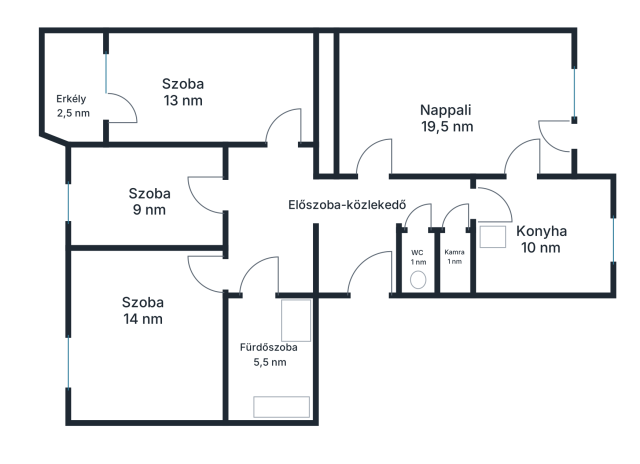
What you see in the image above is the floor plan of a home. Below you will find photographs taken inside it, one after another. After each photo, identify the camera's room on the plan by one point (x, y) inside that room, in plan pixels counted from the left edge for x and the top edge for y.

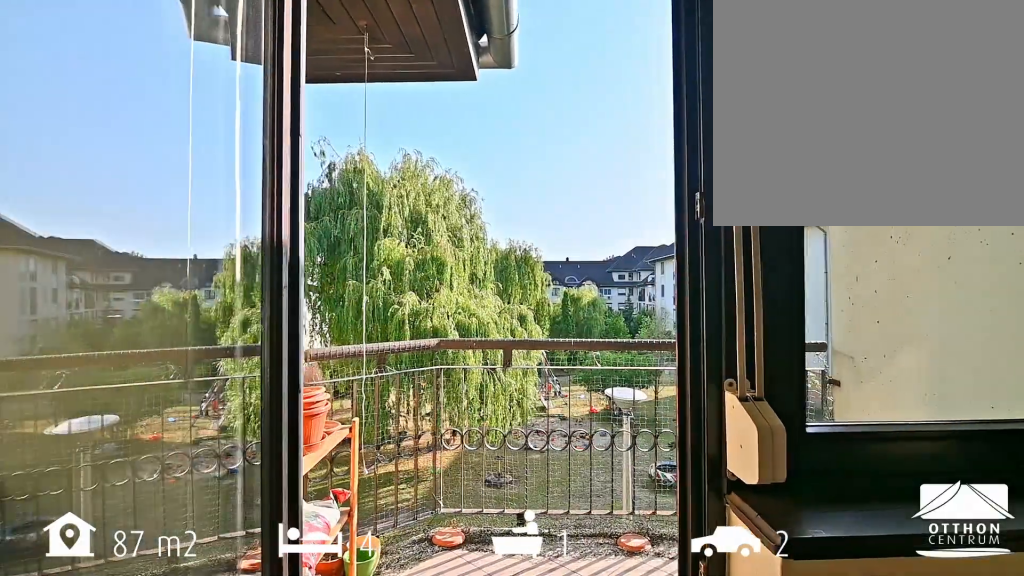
(73, 95)
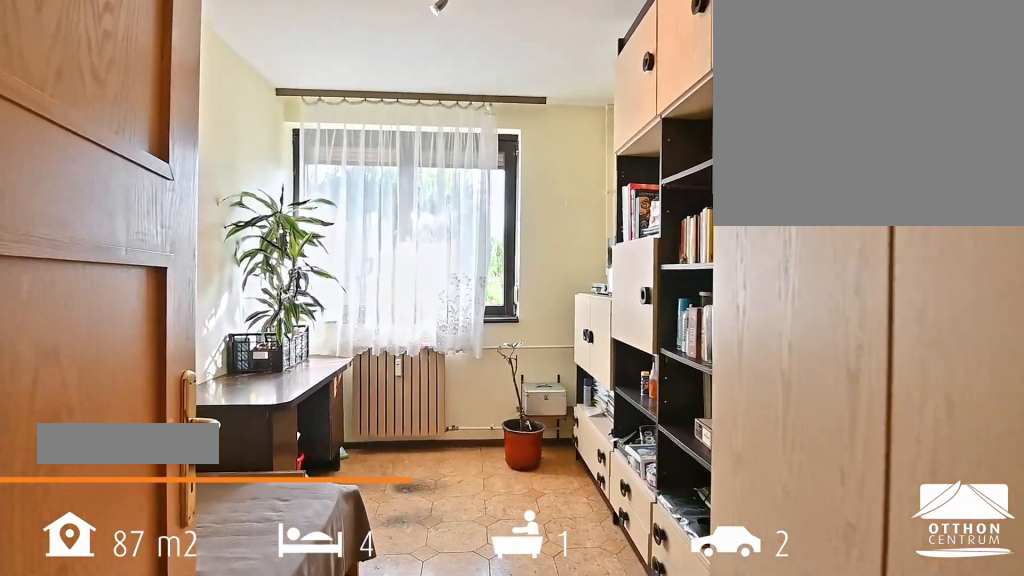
(150, 200)
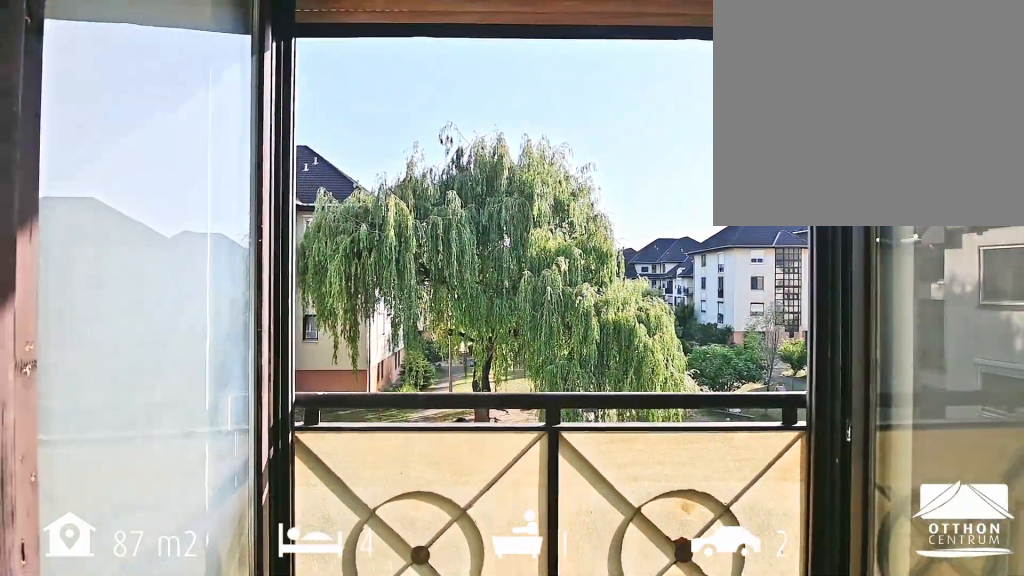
(144, 312)
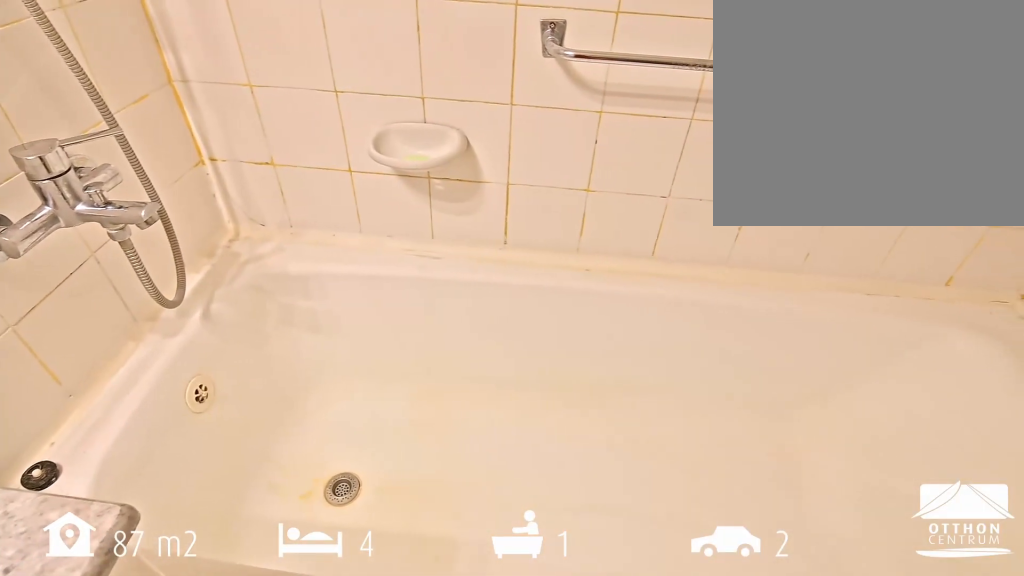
(268, 361)
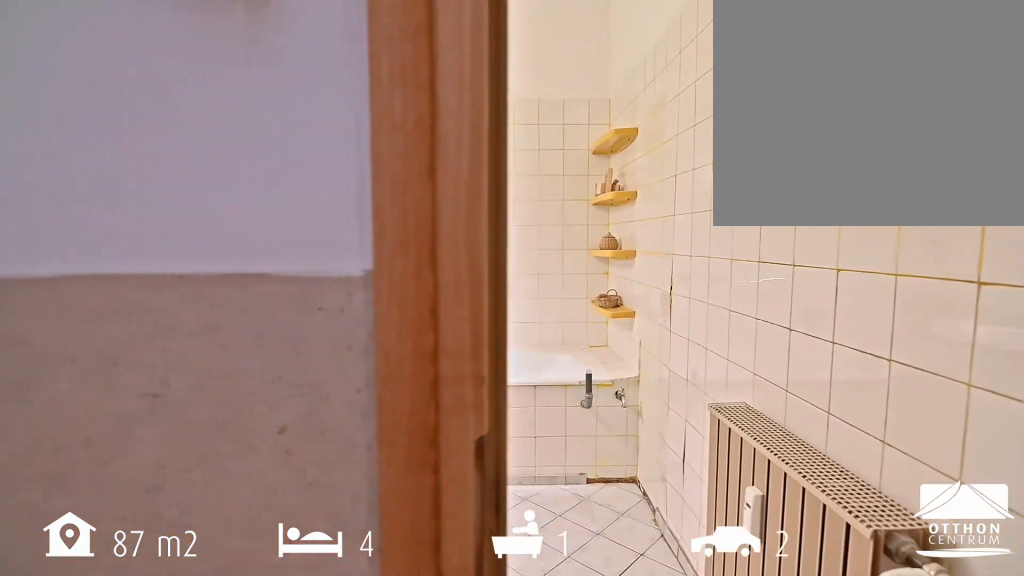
(267, 361)
